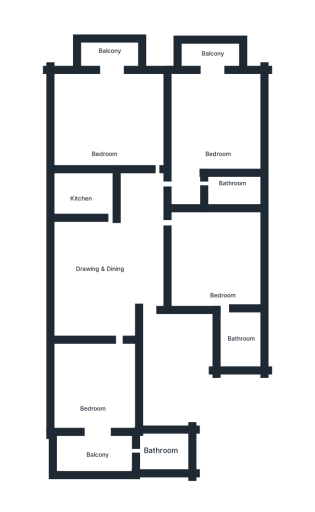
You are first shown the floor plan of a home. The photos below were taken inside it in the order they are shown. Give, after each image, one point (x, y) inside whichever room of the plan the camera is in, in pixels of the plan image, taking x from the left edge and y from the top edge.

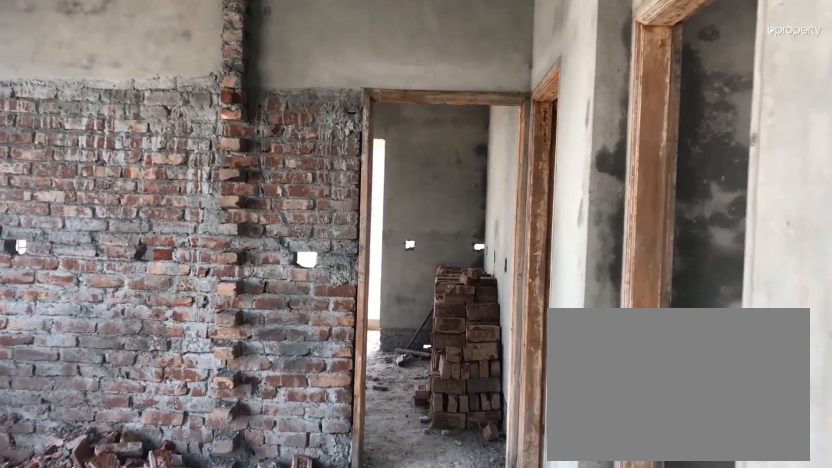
(119, 264)
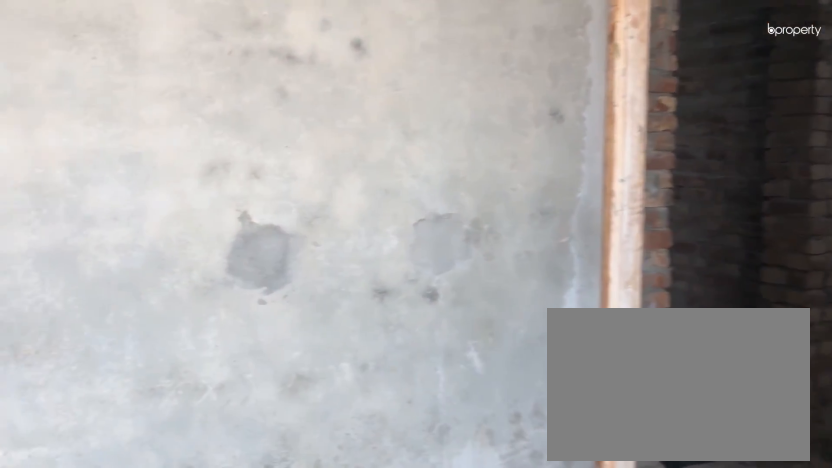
(101, 264)
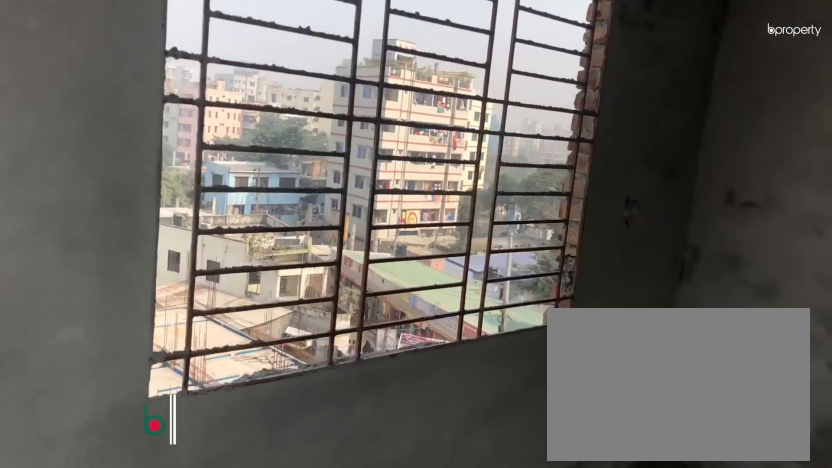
(97, 391)
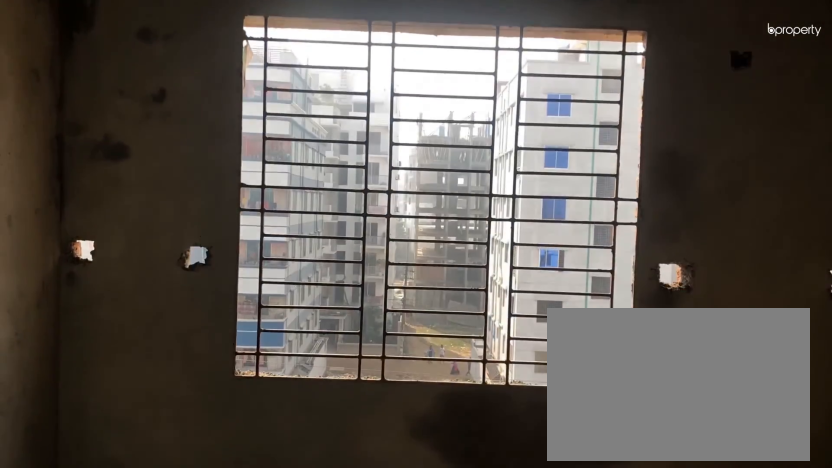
(224, 258)
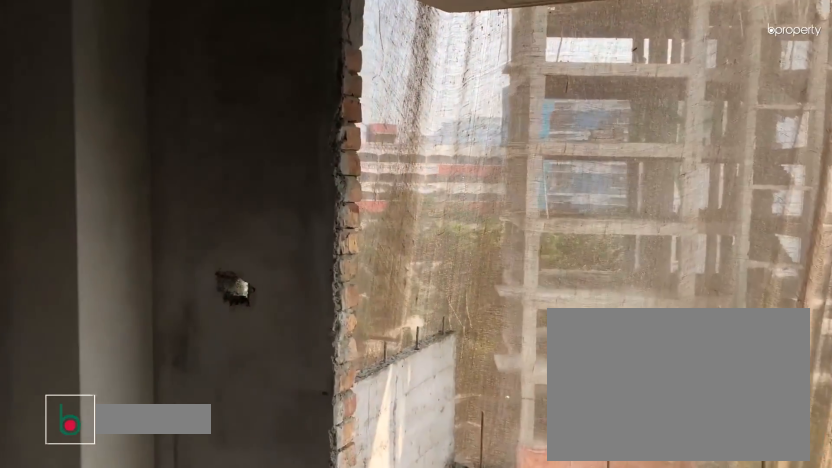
(220, 134)
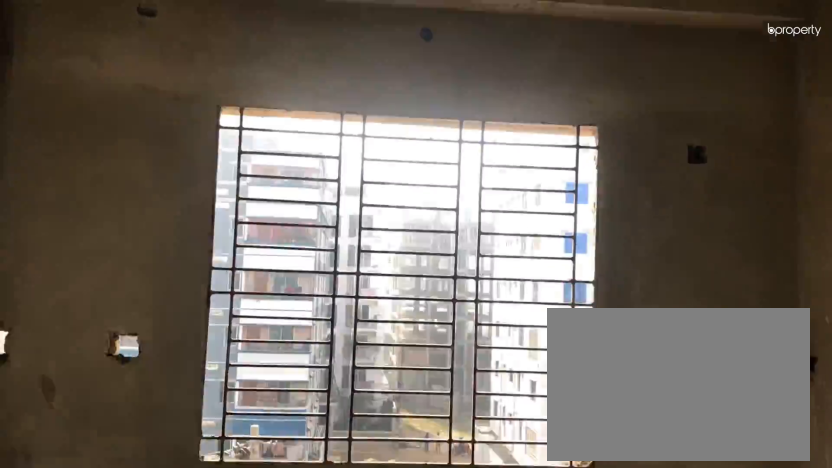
(221, 134)
